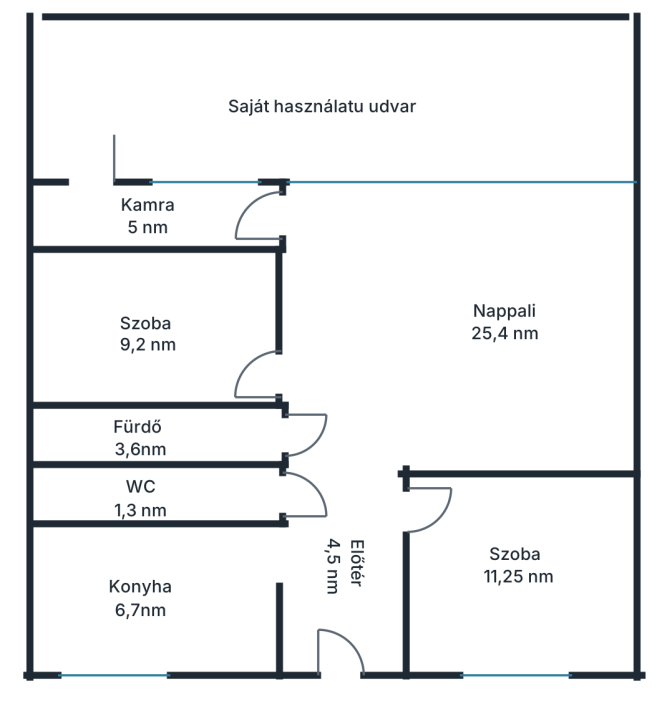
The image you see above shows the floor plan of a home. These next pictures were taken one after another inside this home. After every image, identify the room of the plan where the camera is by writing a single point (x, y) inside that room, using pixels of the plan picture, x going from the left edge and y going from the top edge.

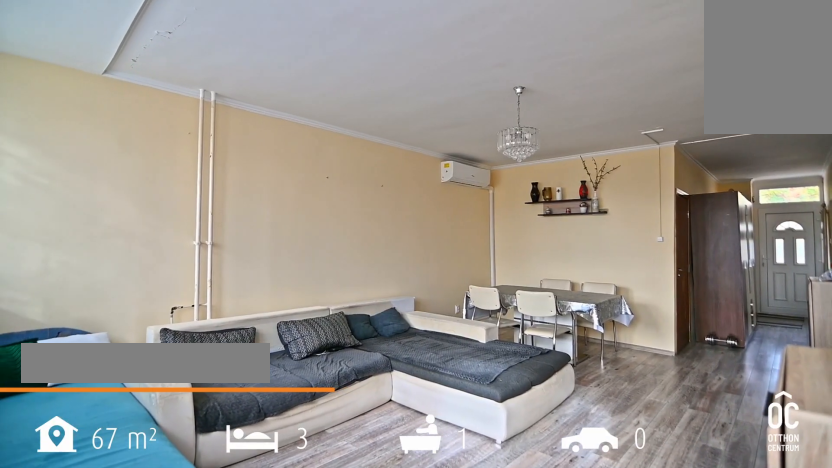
(469, 288)
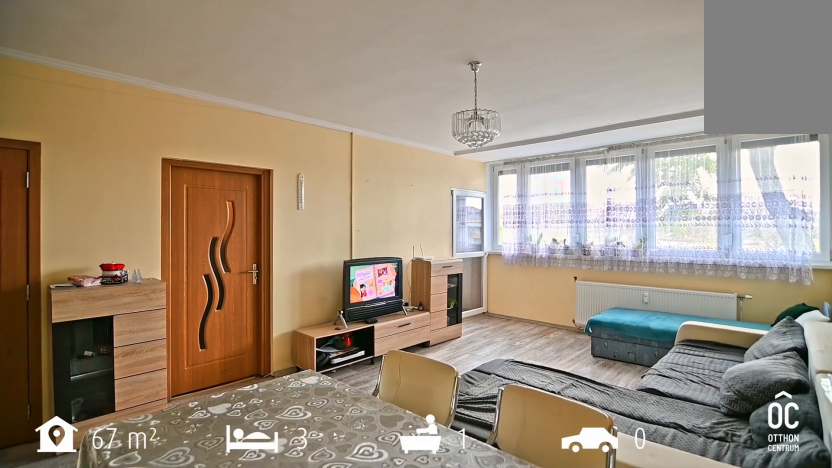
(469, 288)
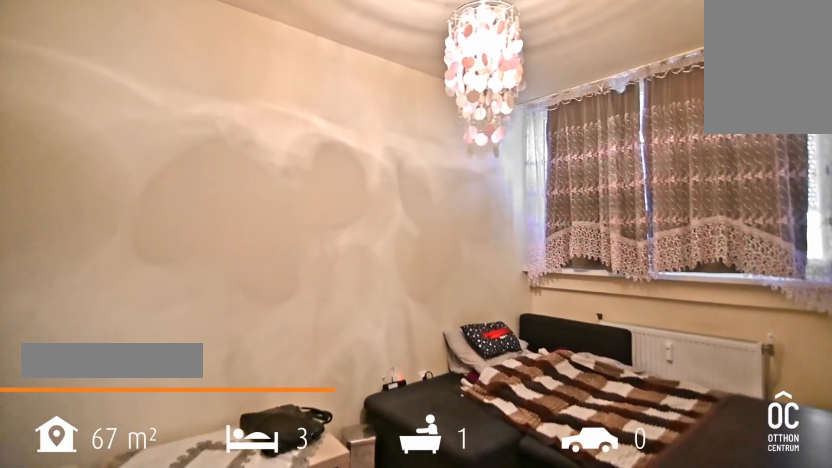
(149, 326)
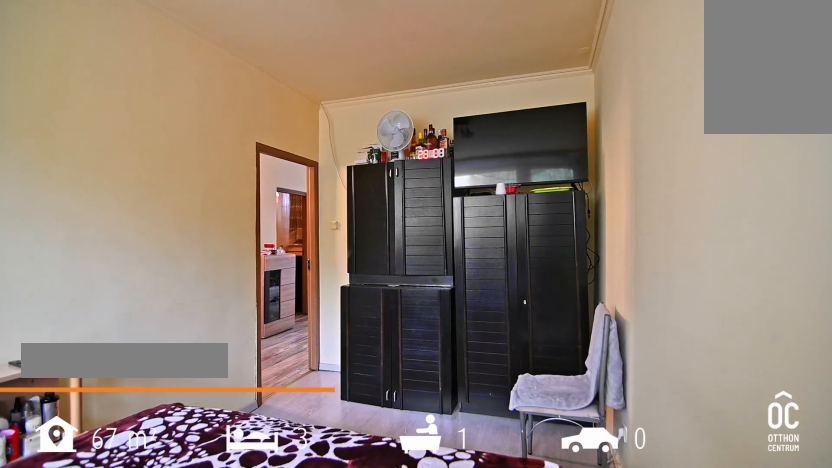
(523, 582)
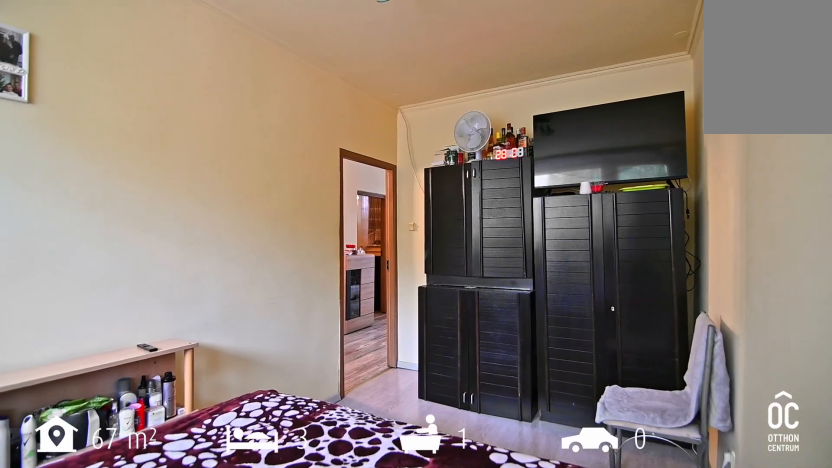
(523, 582)
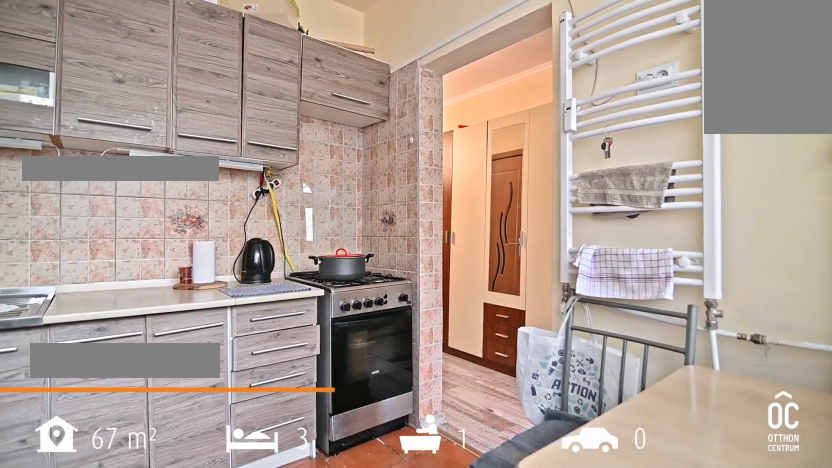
(154, 582)
